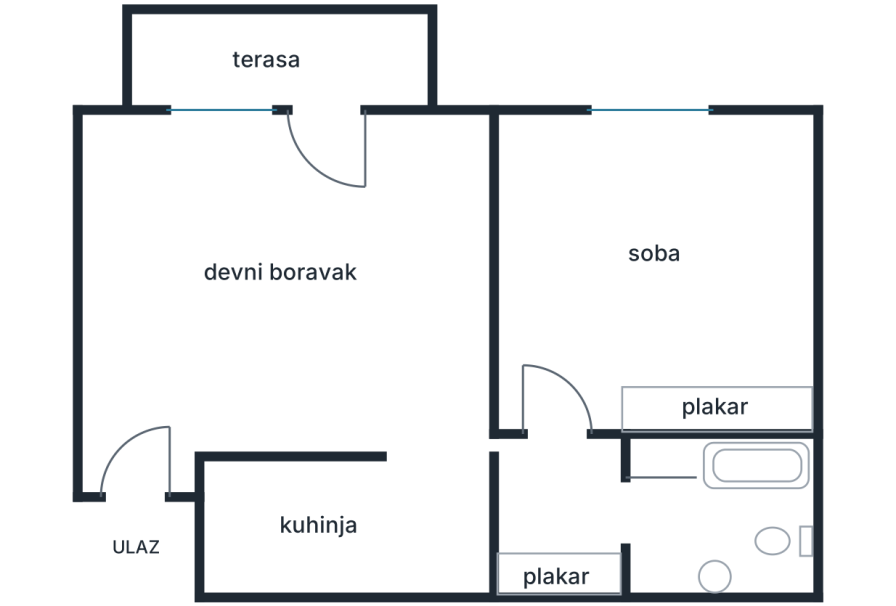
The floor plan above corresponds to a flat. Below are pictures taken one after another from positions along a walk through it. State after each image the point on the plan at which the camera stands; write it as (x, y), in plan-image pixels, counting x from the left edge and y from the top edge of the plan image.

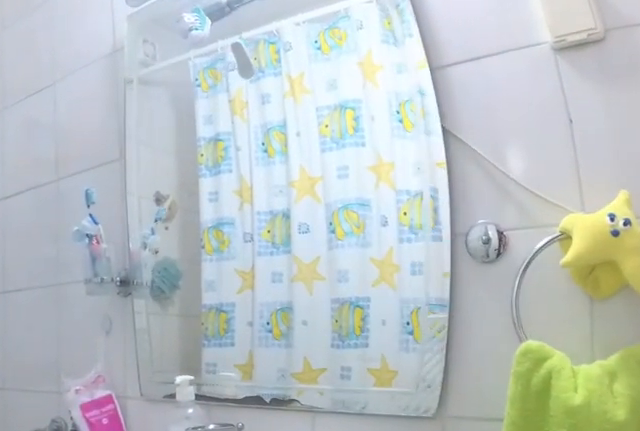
(655, 489)
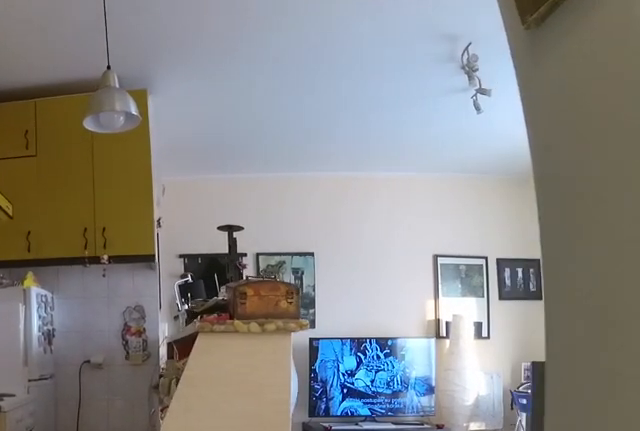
(524, 492)
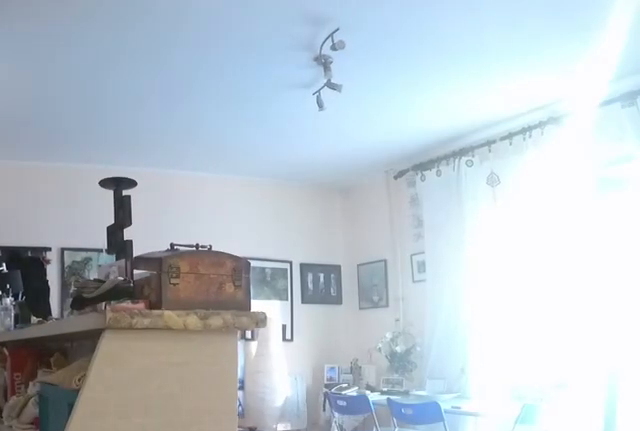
(448, 491)
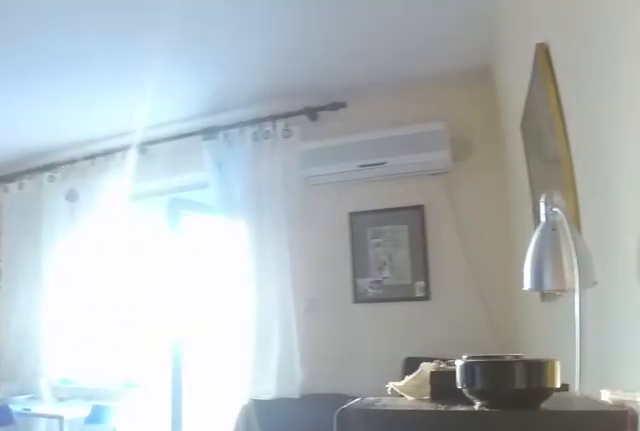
(436, 490)
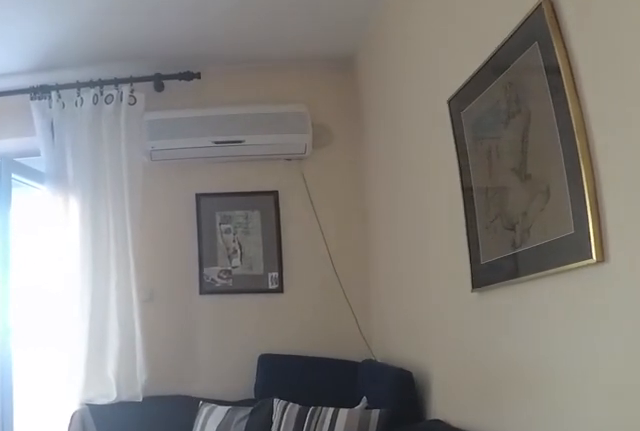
(376, 404)
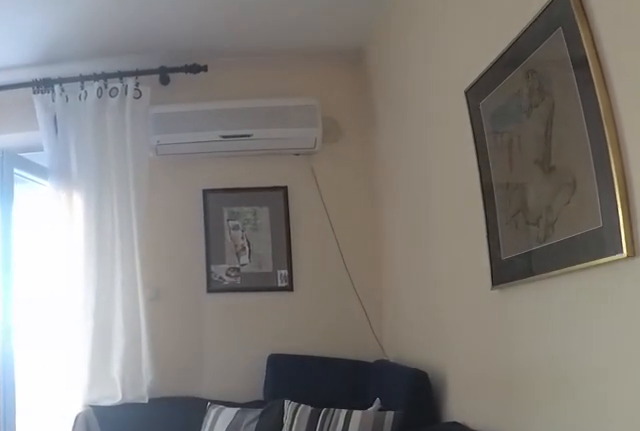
(370, 394)
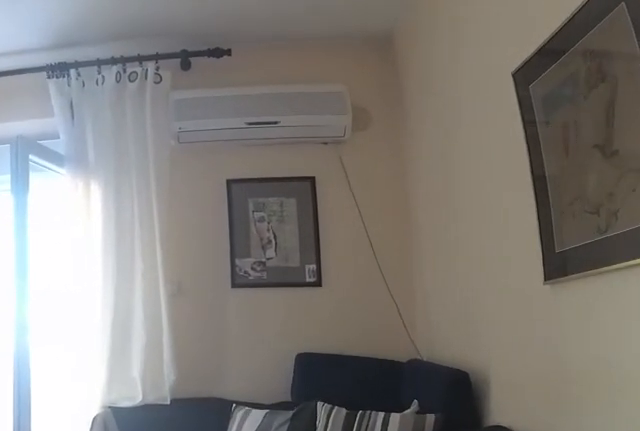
(357, 373)
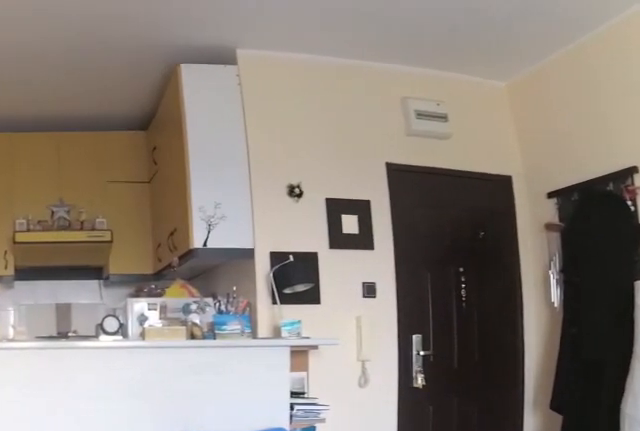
(343, 134)
